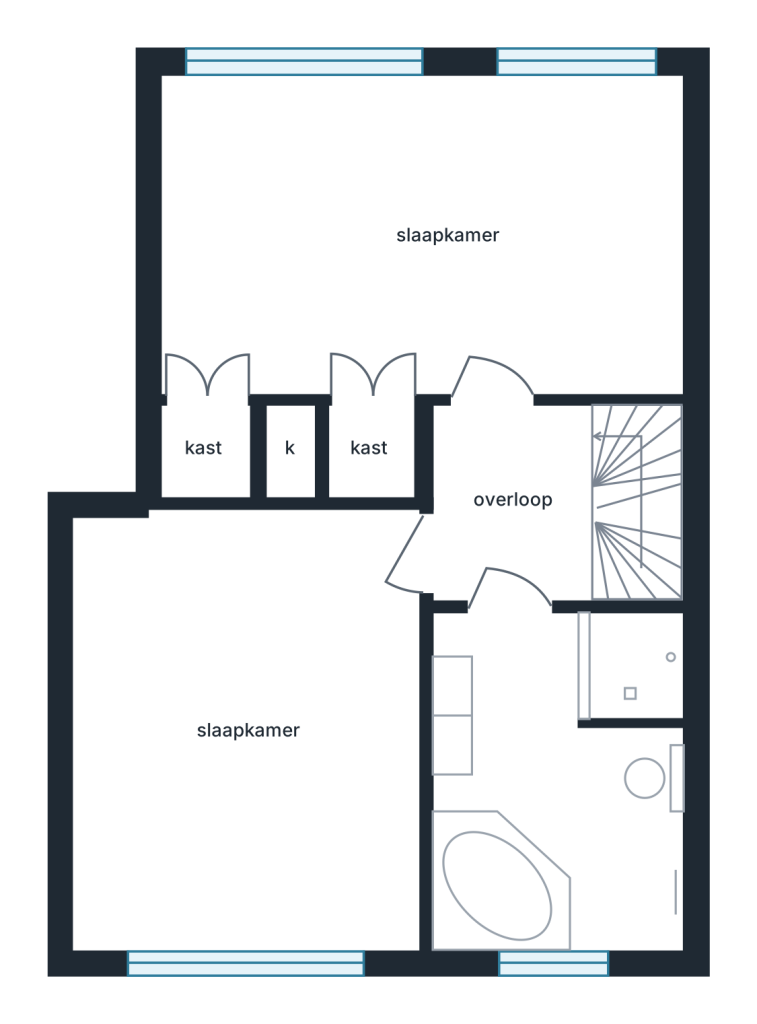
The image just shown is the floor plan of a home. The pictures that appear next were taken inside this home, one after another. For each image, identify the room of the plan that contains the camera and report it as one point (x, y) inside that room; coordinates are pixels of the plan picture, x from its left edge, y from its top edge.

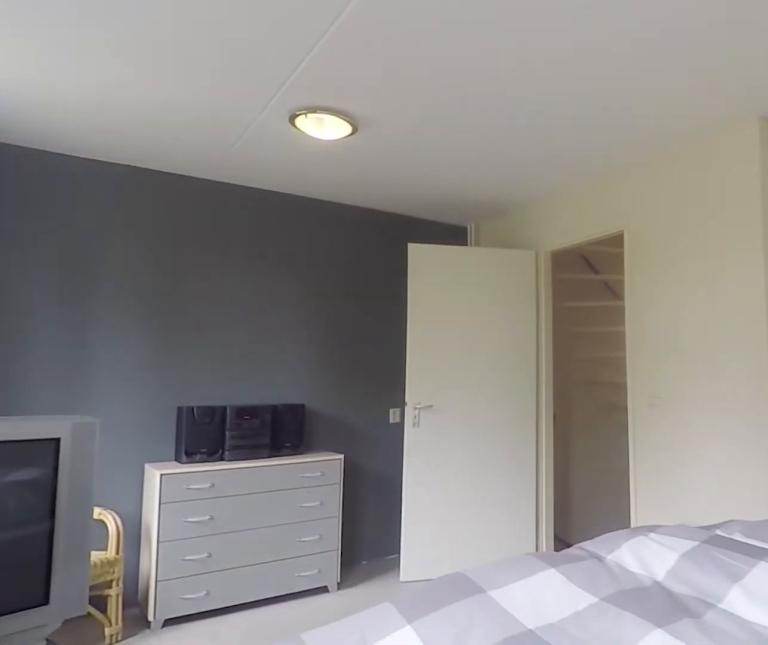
(424, 234)
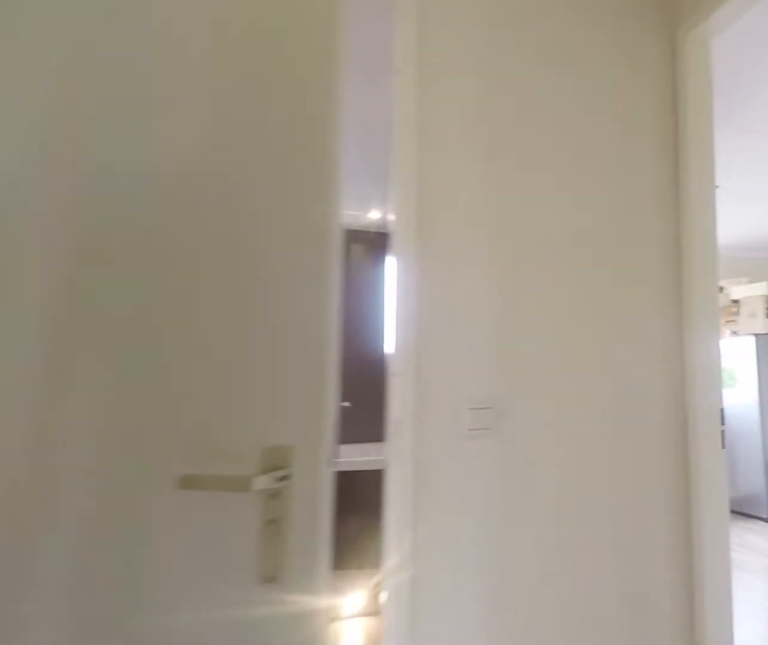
(513, 506)
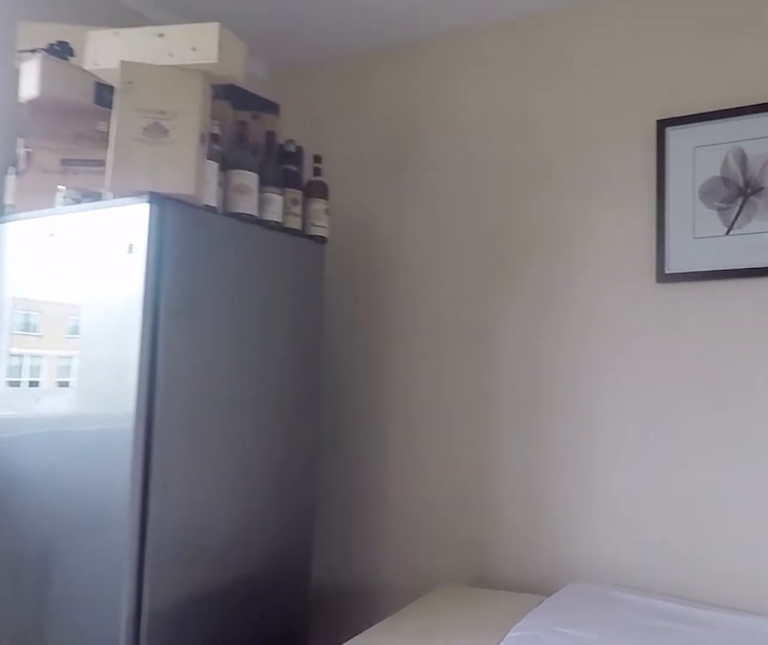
(247, 734)
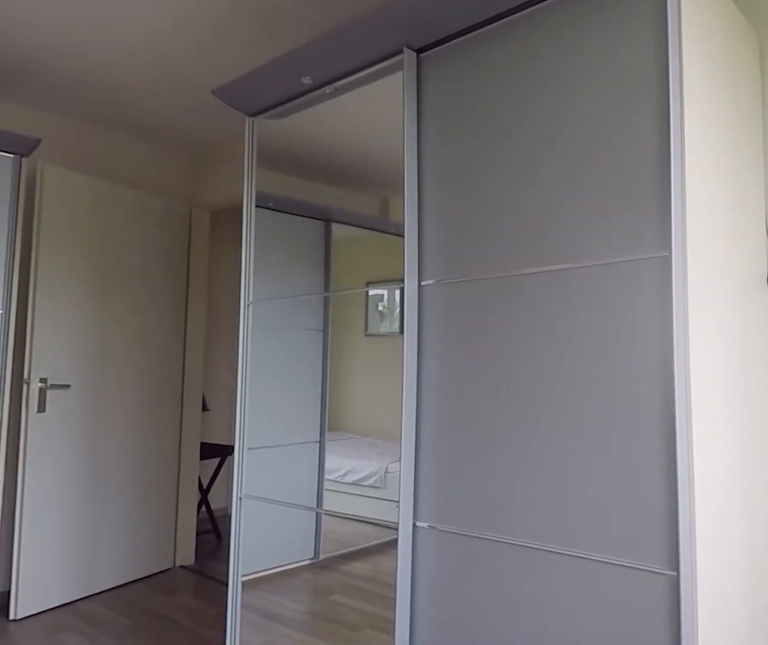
(247, 734)
